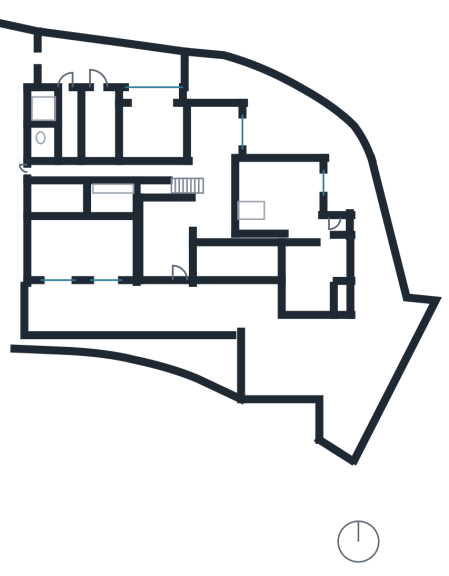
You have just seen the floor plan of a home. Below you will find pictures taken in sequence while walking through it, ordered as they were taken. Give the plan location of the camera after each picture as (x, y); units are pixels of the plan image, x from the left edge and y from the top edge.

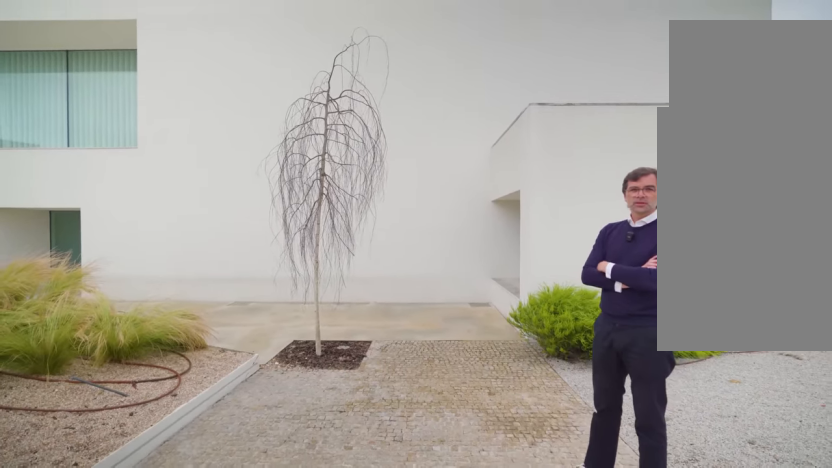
(256, 380)
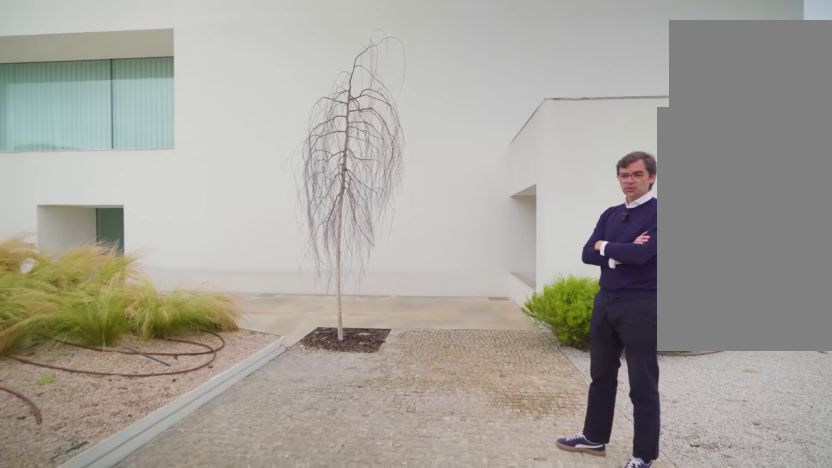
(255, 382)
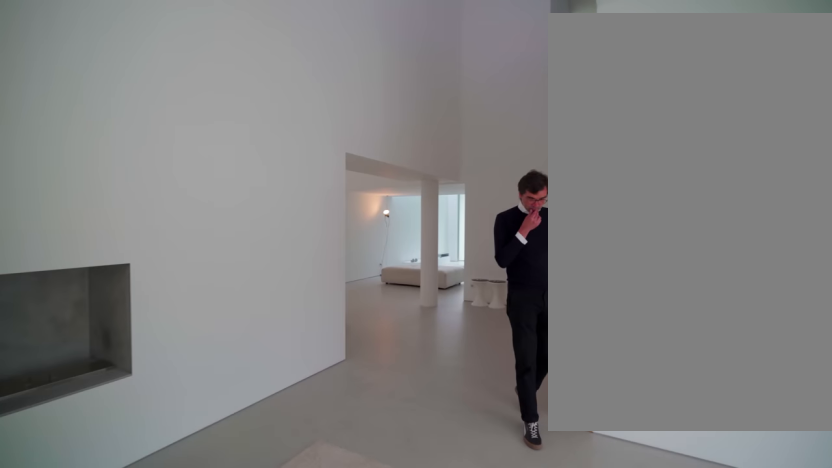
(152, 228)
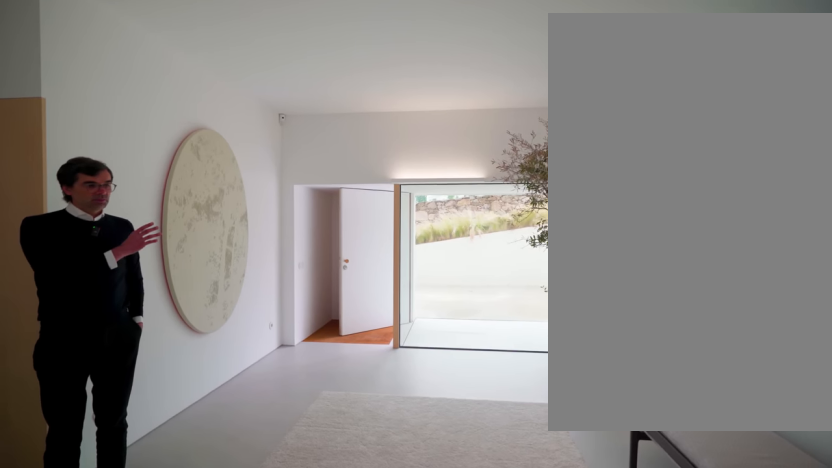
(156, 212)
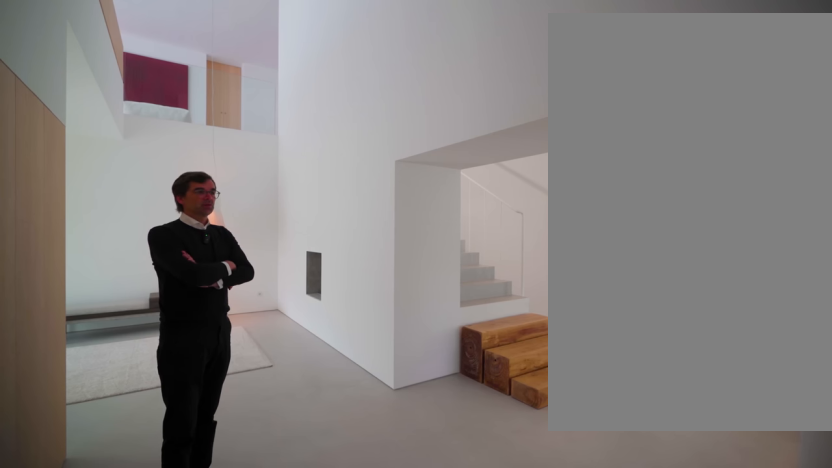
(224, 213)
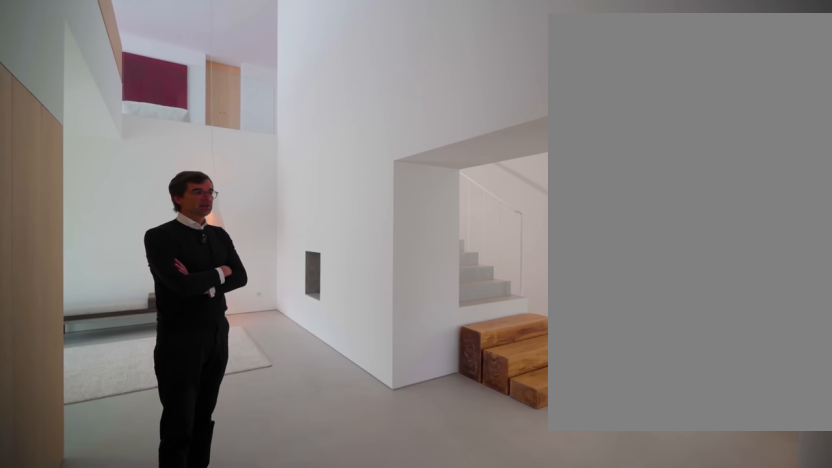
(224, 213)
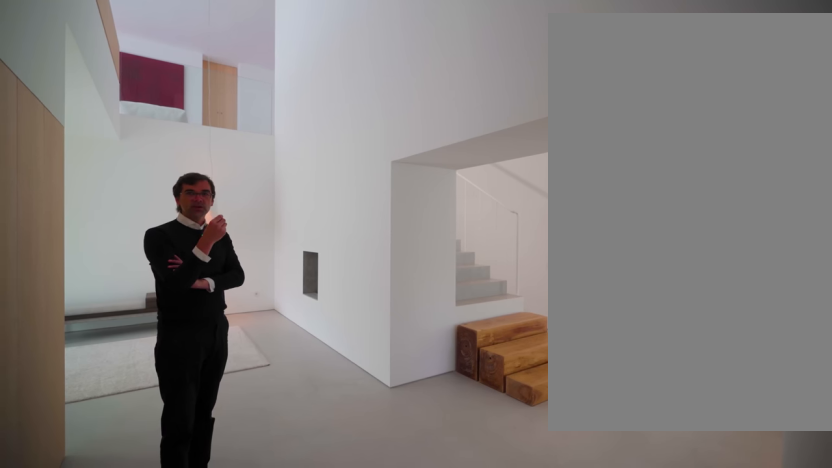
(224, 213)
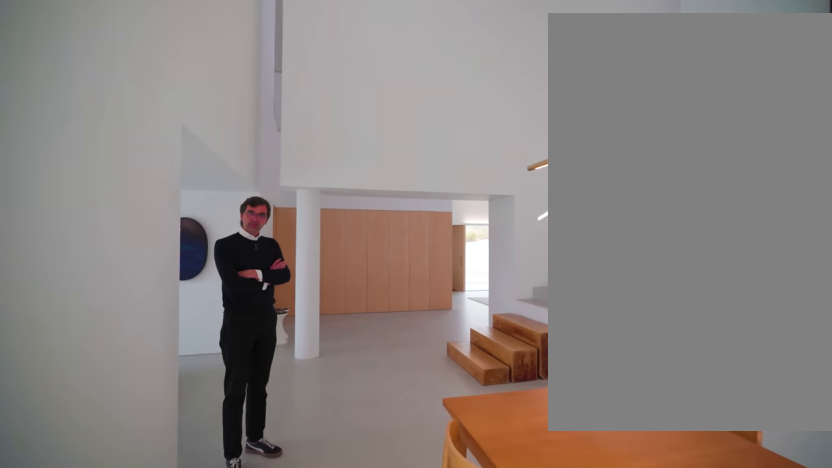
(214, 114)
